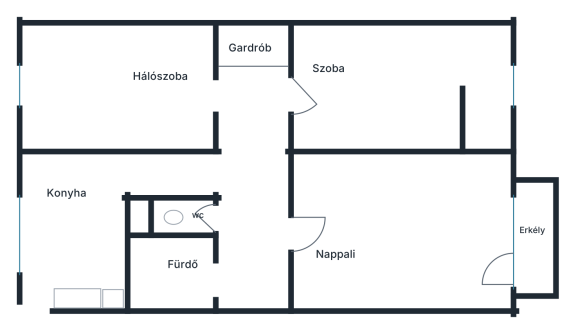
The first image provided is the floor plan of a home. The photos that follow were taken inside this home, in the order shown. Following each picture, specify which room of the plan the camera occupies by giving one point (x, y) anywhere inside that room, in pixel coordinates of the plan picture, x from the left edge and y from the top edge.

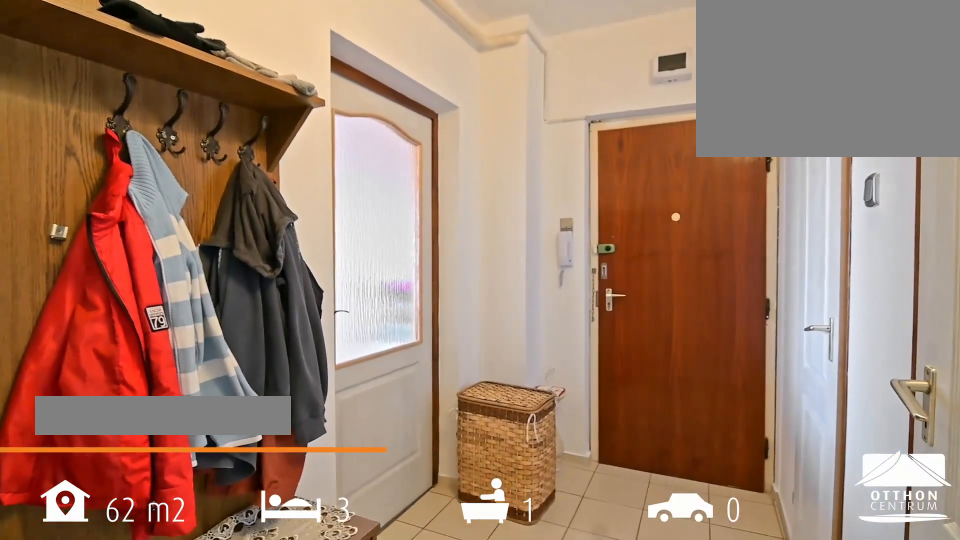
(255, 192)
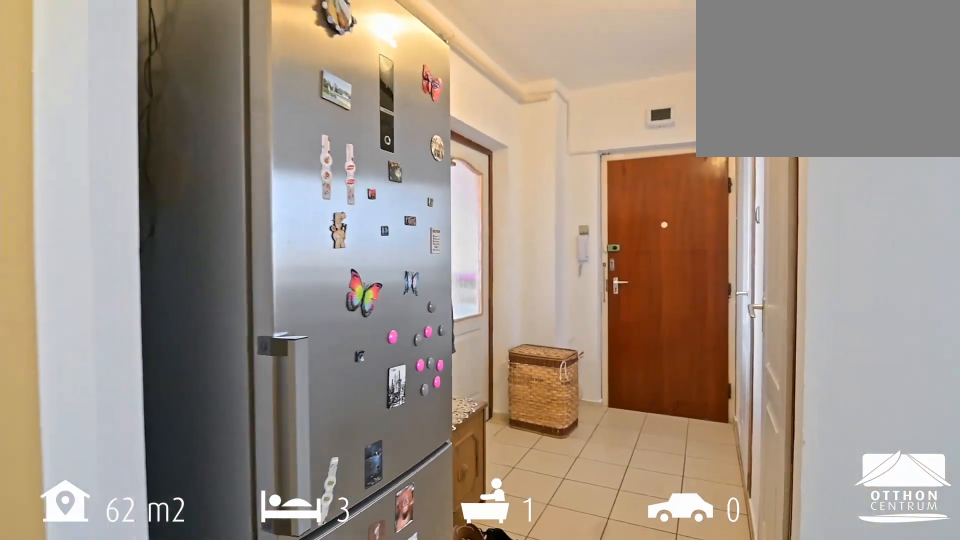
(255, 192)
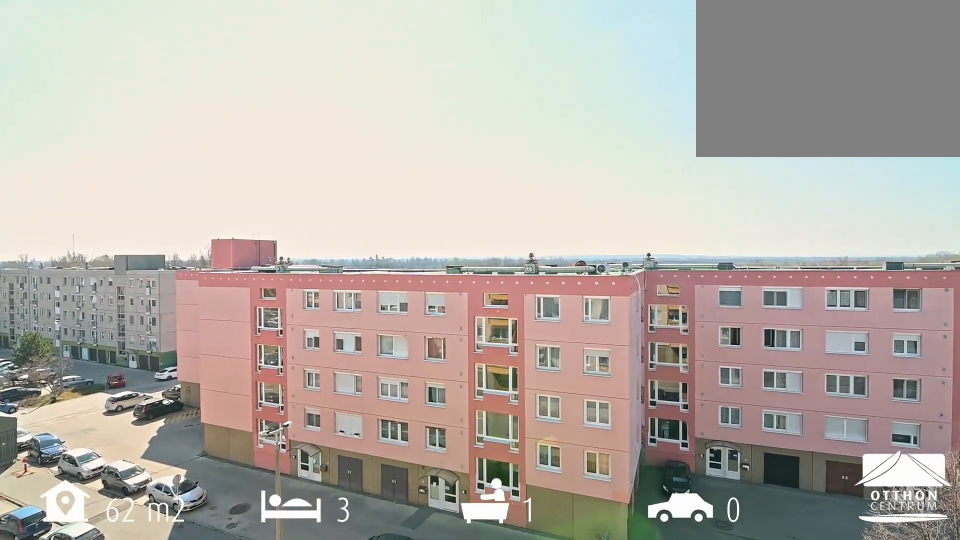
(534, 236)
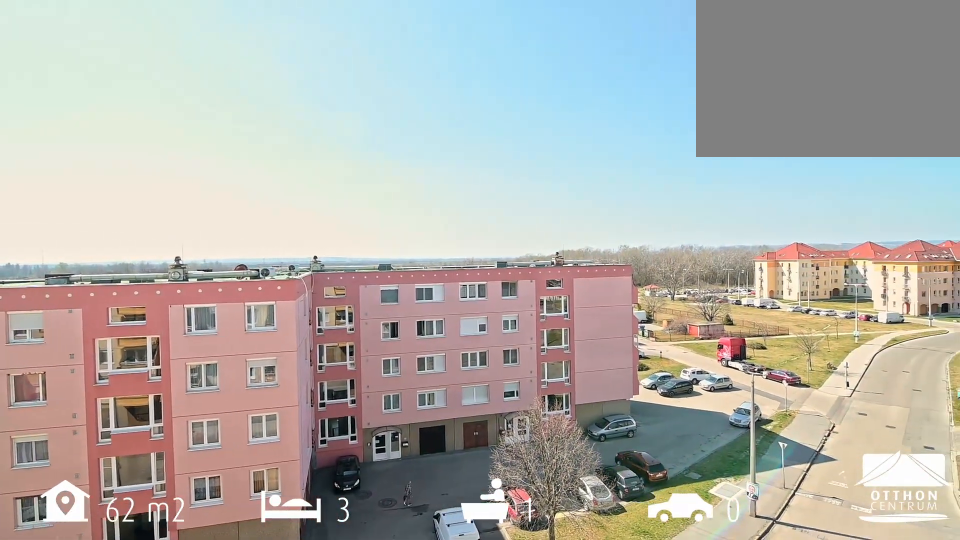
(534, 236)
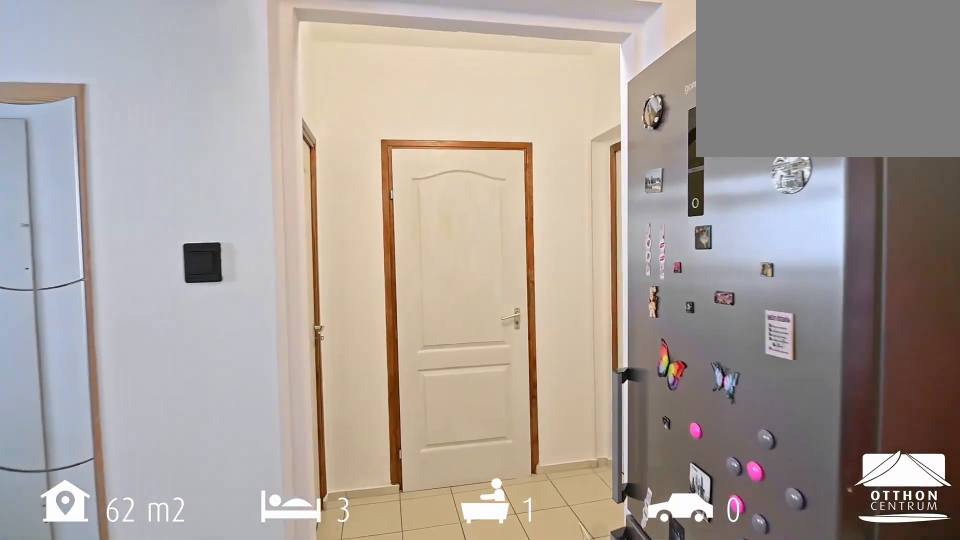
(252, 88)
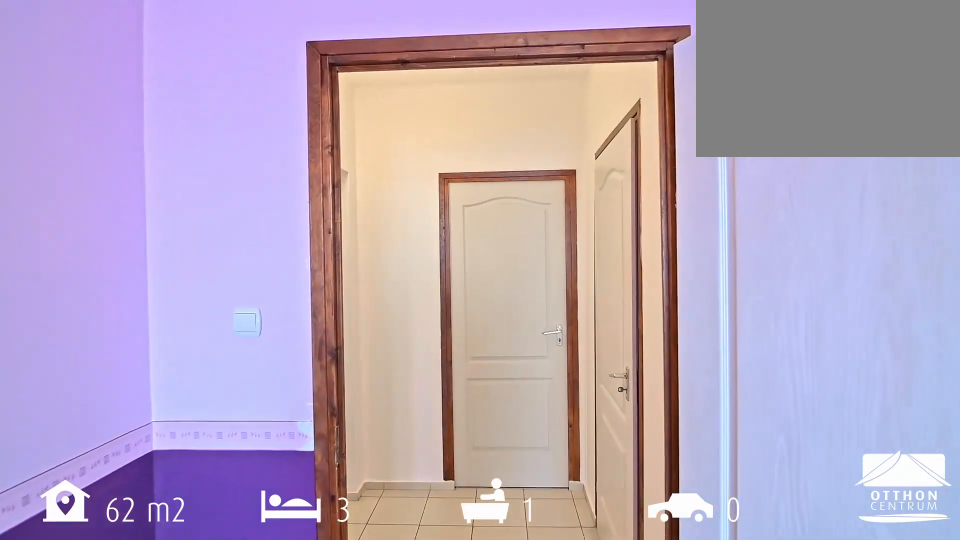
(396, 88)
